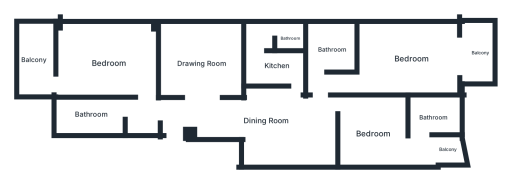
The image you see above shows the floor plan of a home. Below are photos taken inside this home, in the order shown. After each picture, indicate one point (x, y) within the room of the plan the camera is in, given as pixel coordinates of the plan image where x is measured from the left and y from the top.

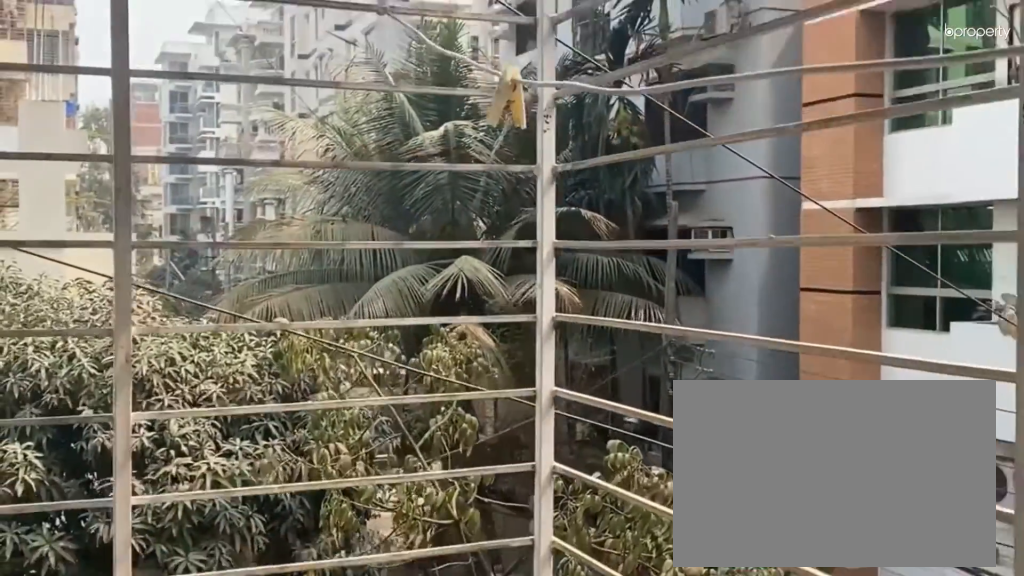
(479, 51)
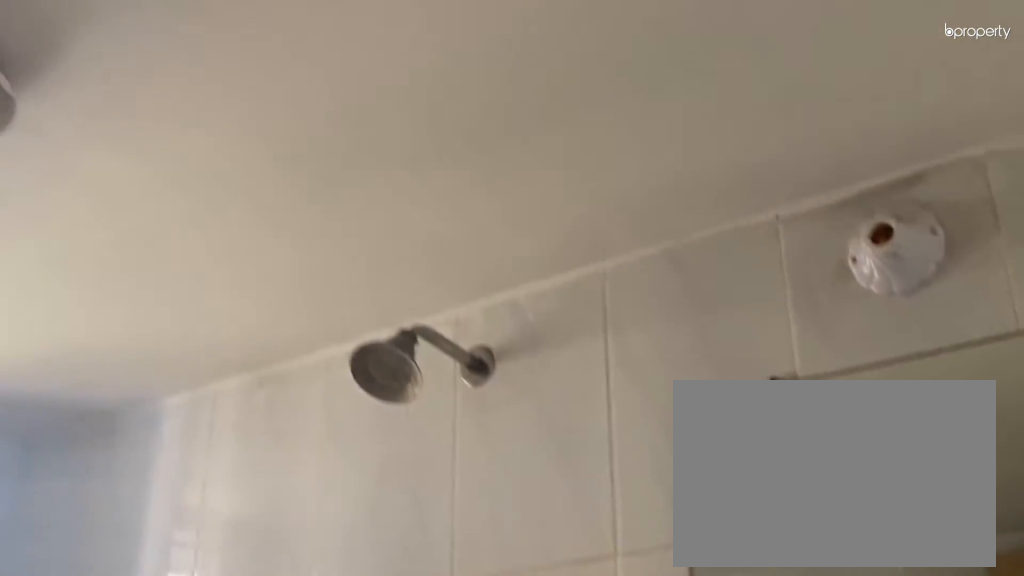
(332, 49)
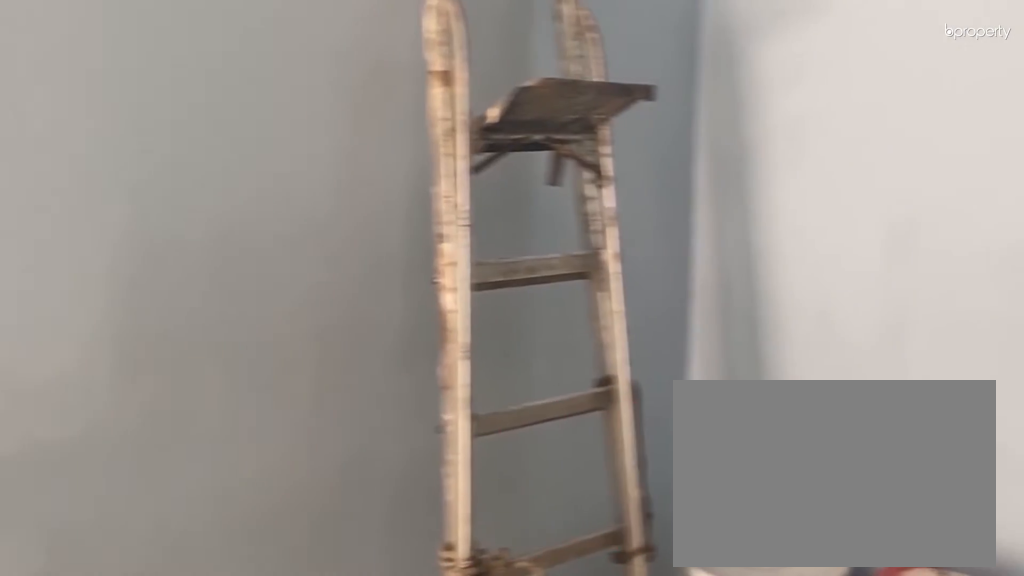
(374, 134)
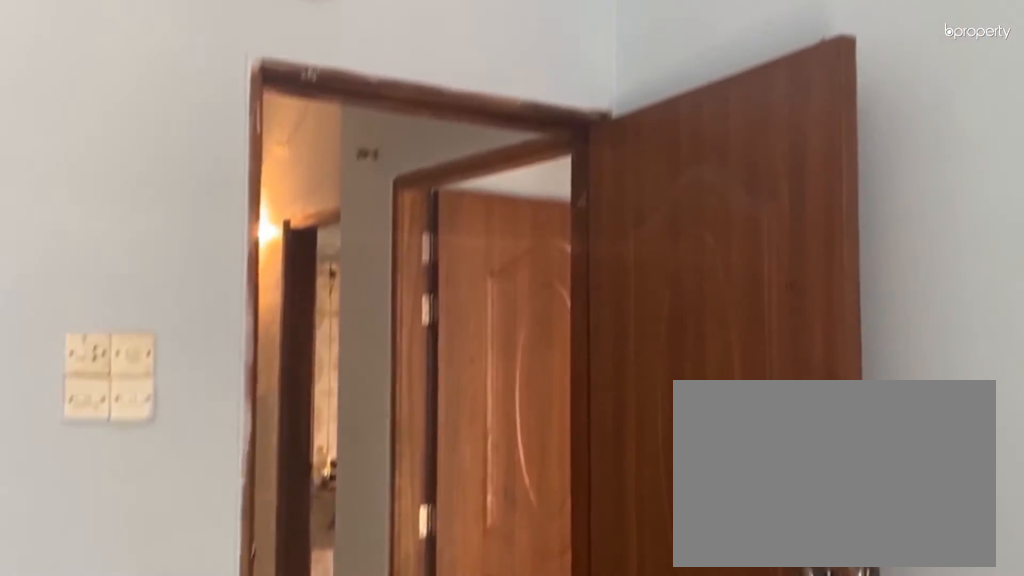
(374, 134)
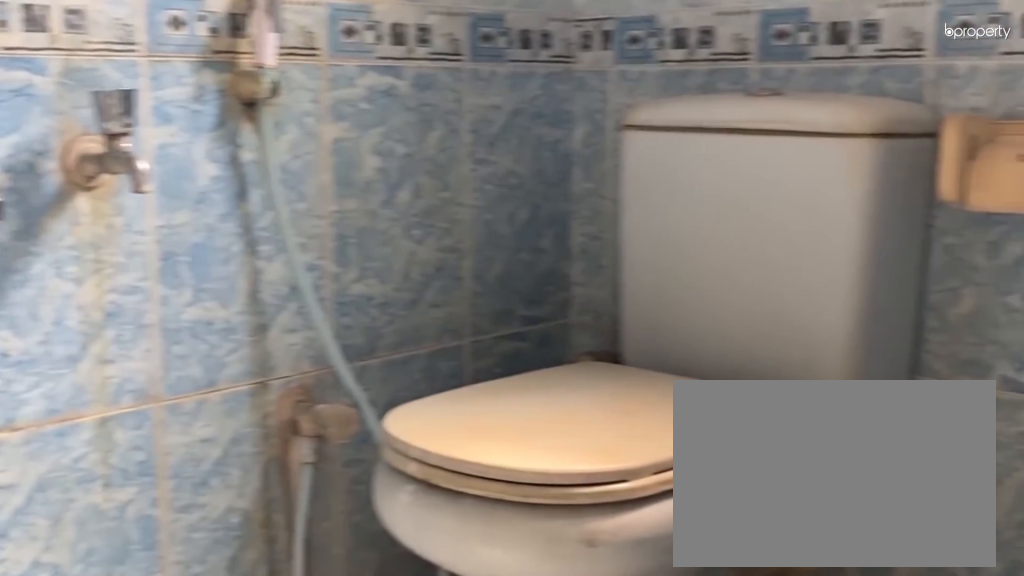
(433, 118)
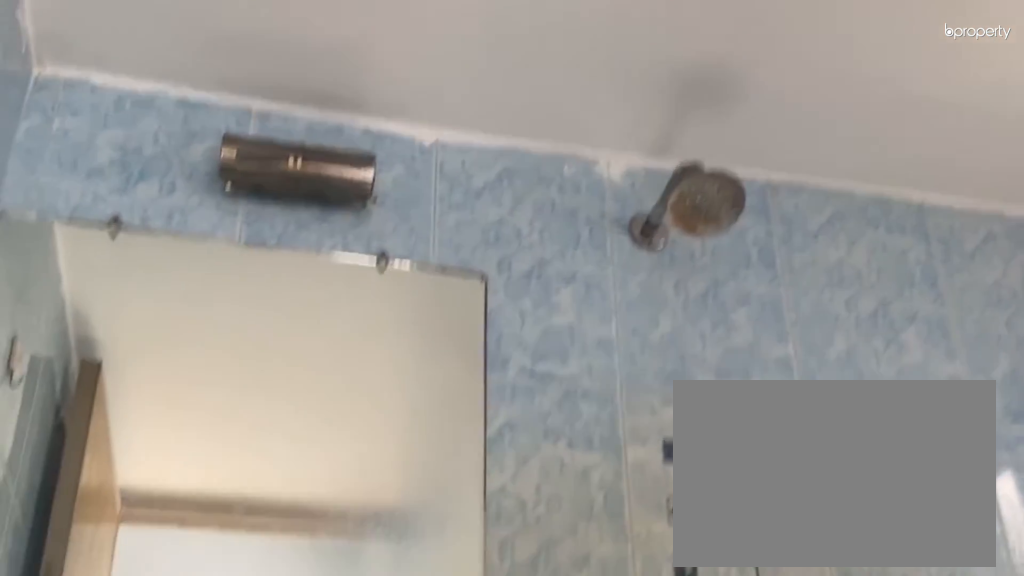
(433, 118)
